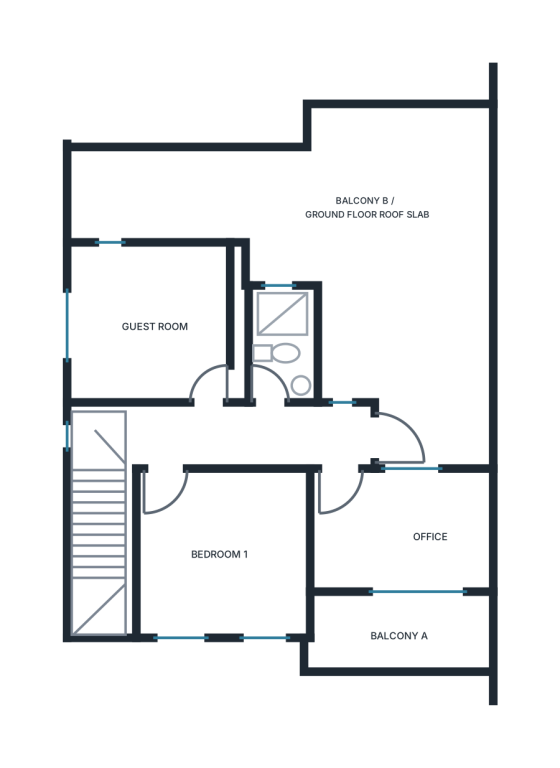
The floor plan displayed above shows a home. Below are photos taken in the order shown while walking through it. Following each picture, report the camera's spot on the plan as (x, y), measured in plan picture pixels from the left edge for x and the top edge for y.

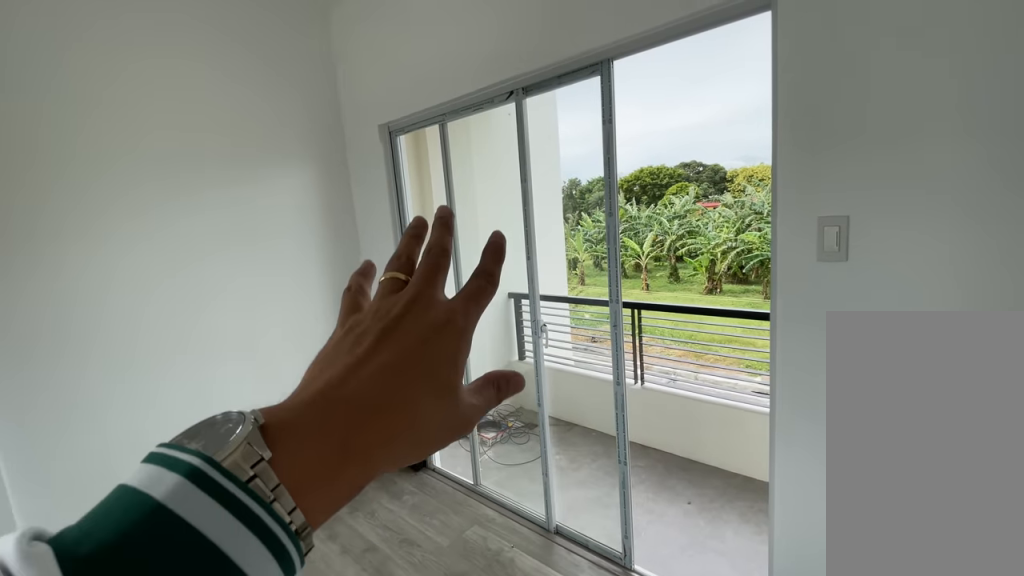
(470, 527)
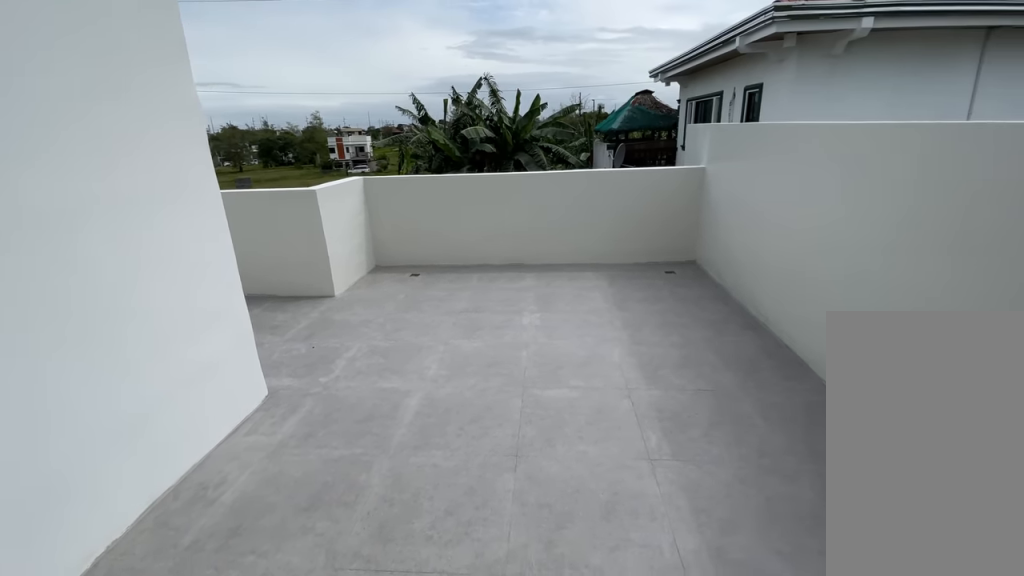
(447, 391)
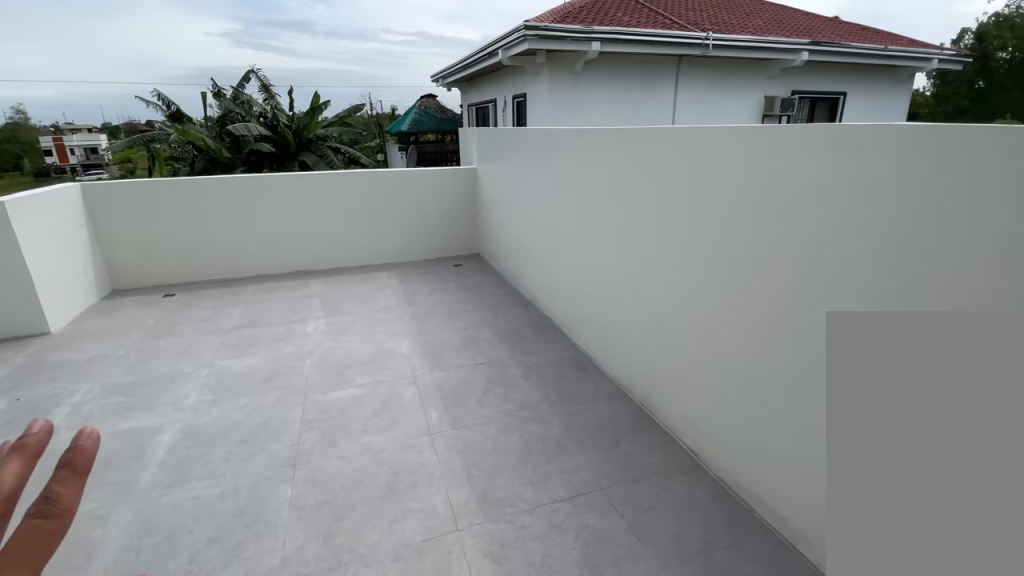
(448, 392)
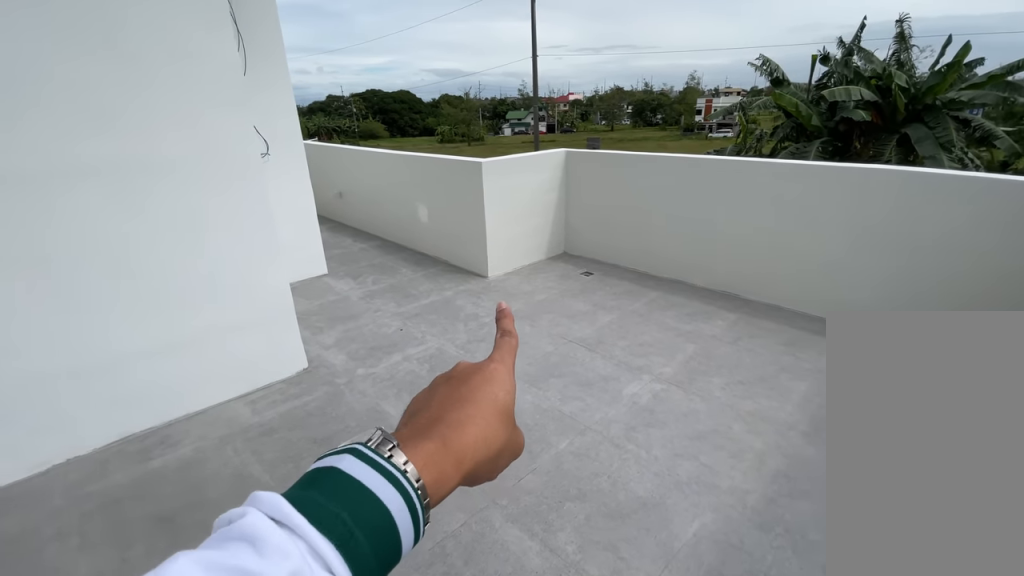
(448, 378)
